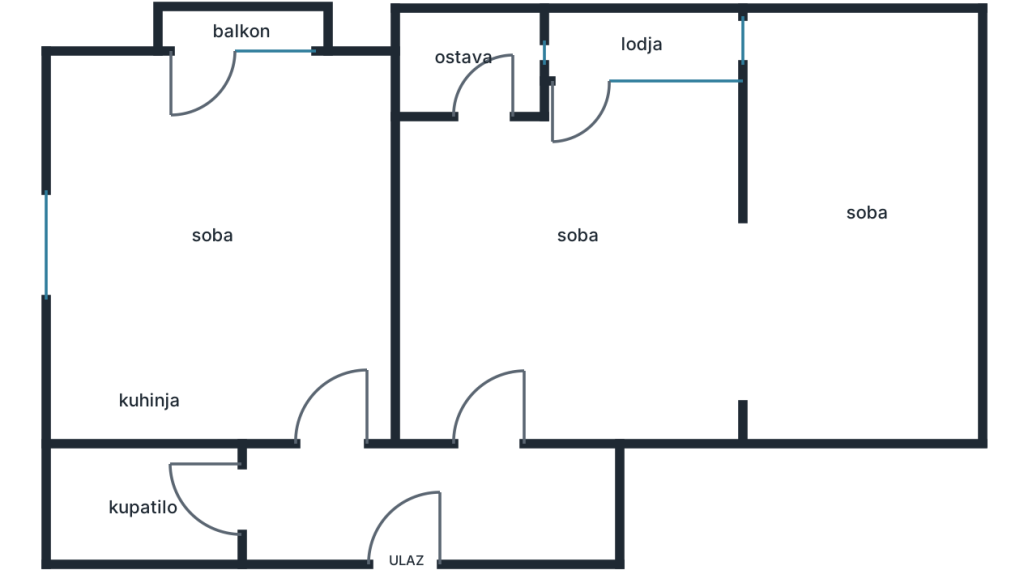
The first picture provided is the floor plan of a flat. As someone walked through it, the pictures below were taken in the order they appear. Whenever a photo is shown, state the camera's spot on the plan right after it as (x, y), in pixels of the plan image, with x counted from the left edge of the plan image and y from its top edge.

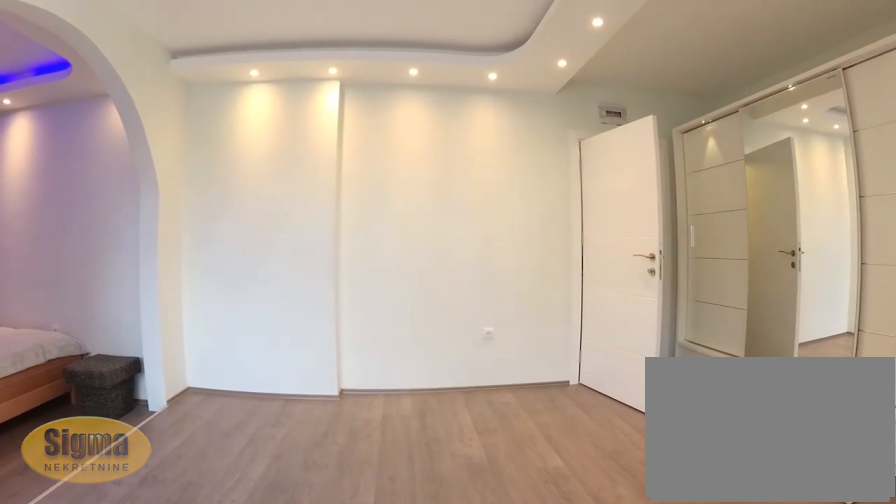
(581, 125)
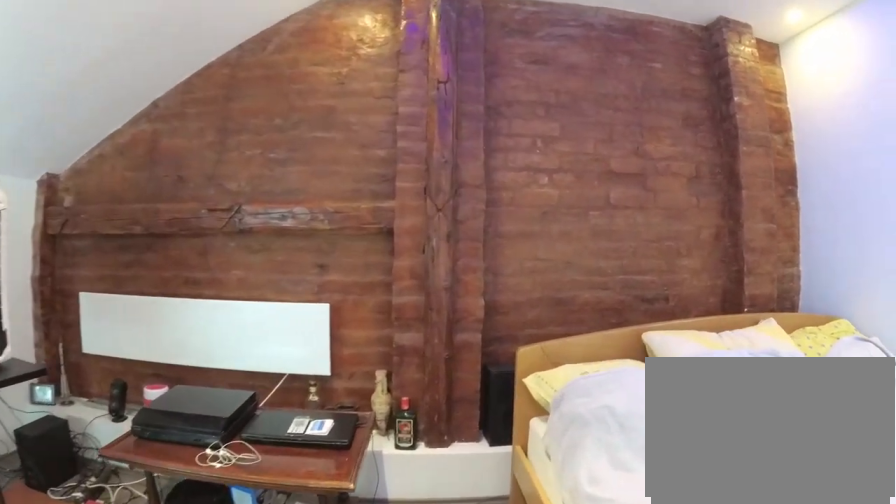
(805, 262)
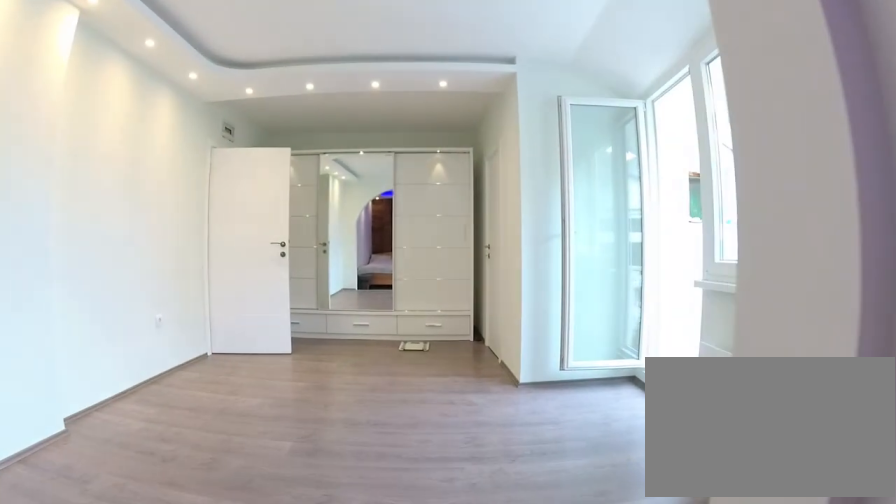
(797, 232)
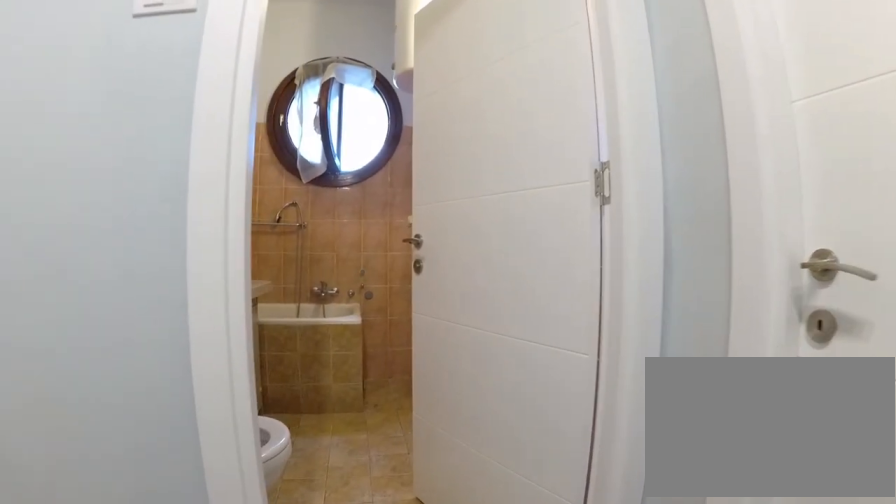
(330, 499)
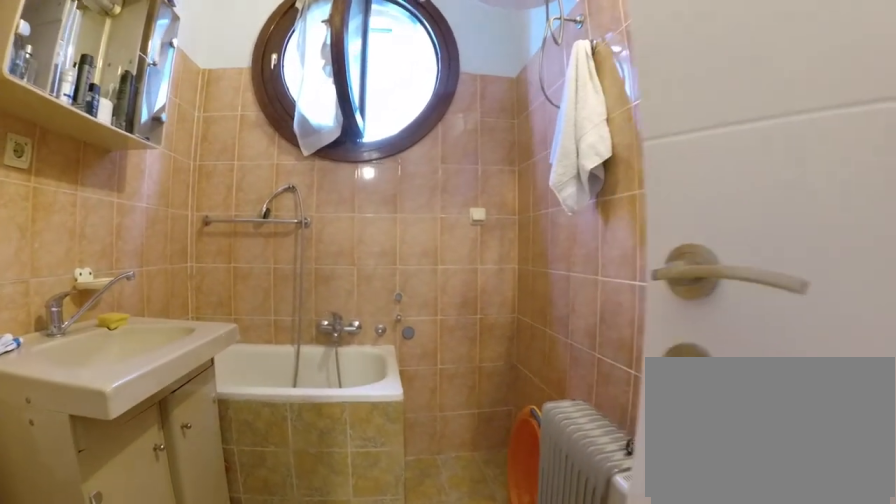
(245, 498)
